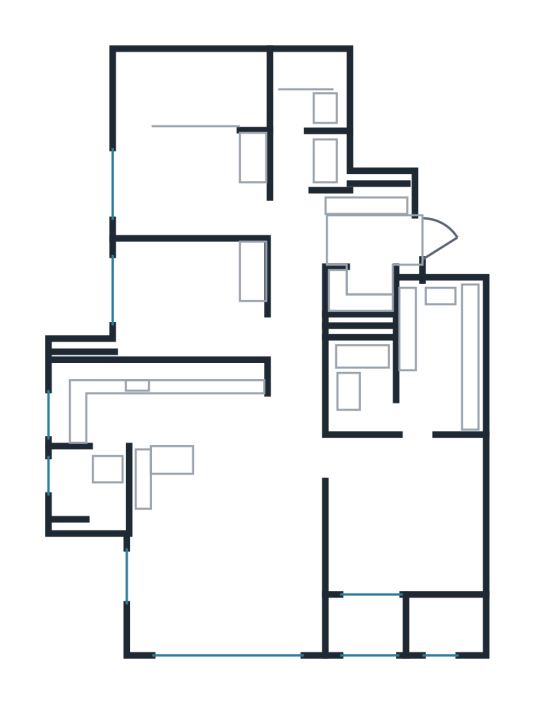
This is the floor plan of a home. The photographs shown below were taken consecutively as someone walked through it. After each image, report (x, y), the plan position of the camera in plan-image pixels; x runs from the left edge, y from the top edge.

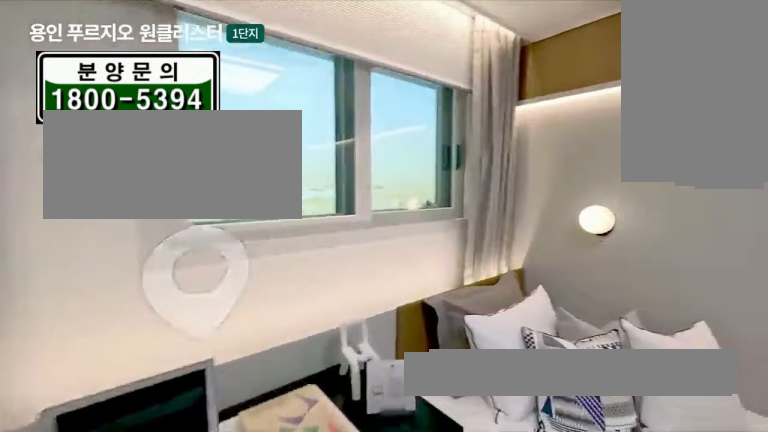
(195, 305)
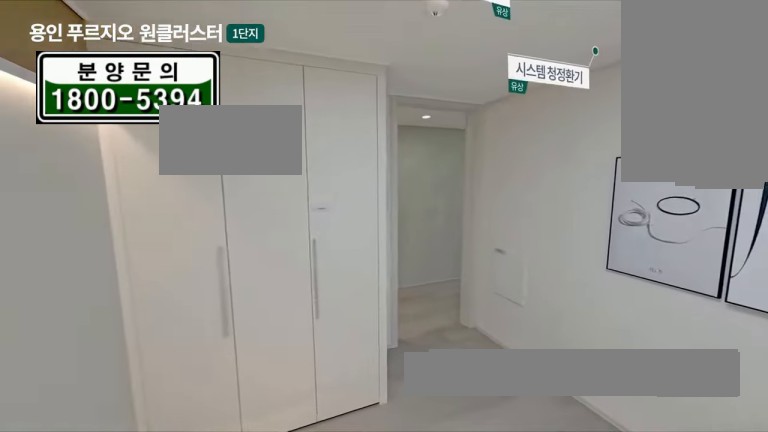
(195, 313)
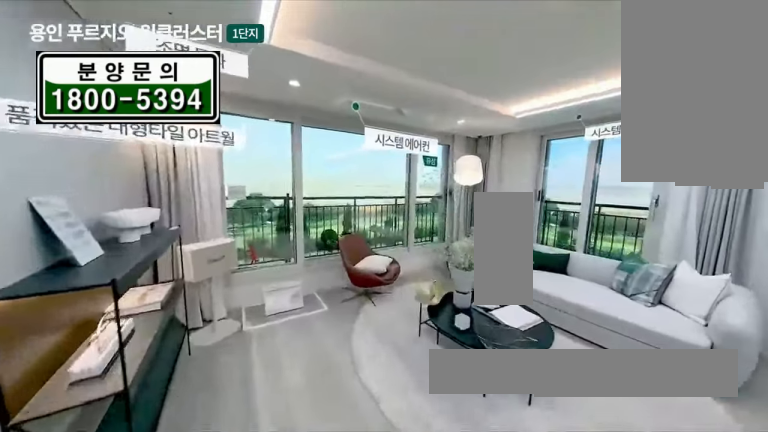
(228, 582)
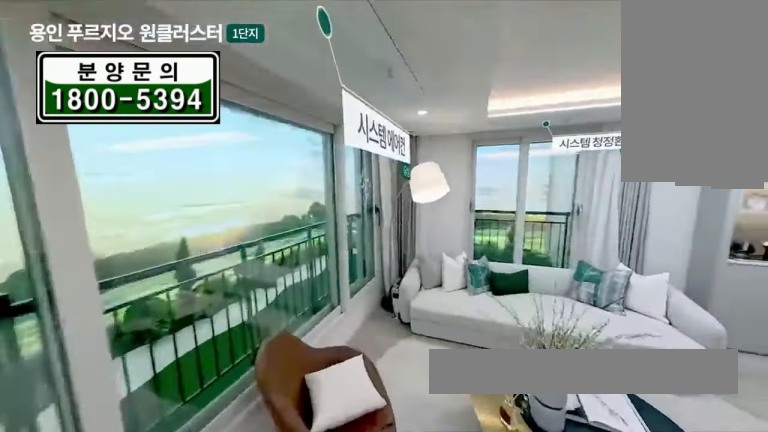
(226, 566)
